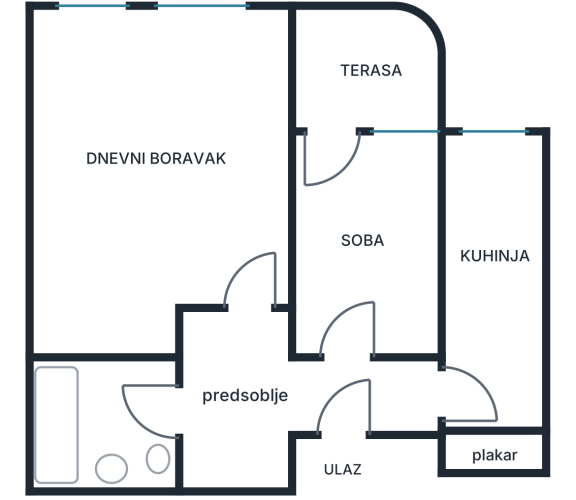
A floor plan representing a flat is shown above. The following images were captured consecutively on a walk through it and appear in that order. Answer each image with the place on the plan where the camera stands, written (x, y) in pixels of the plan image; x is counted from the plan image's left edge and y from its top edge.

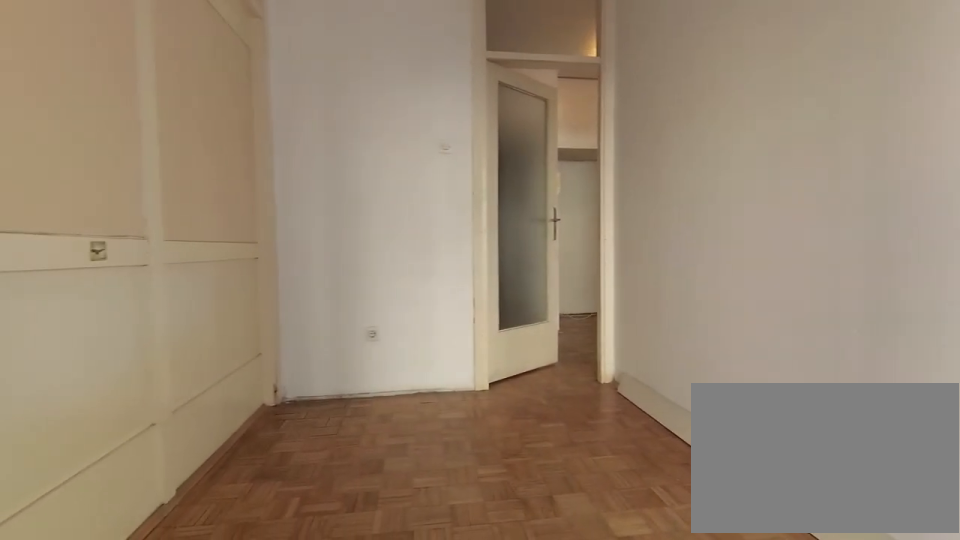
(352, 136)
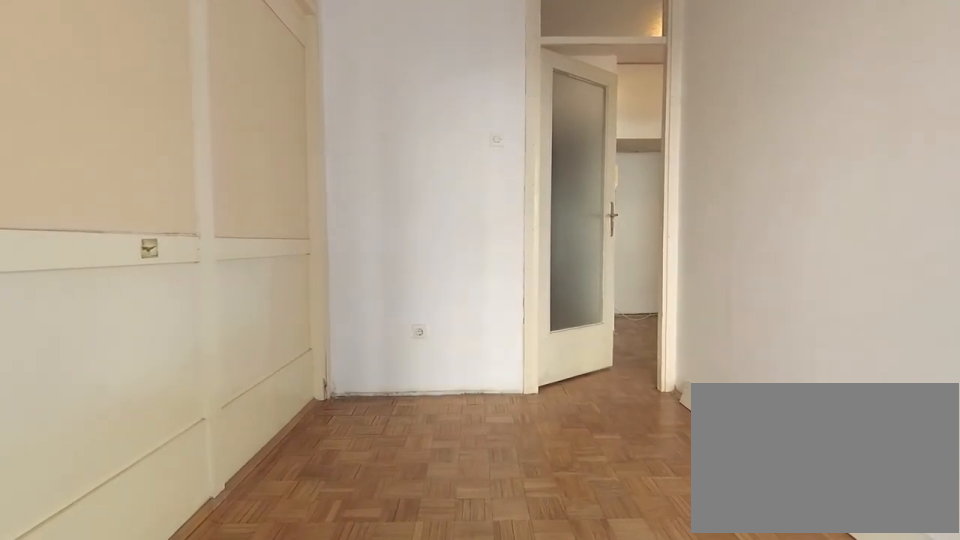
(342, 136)
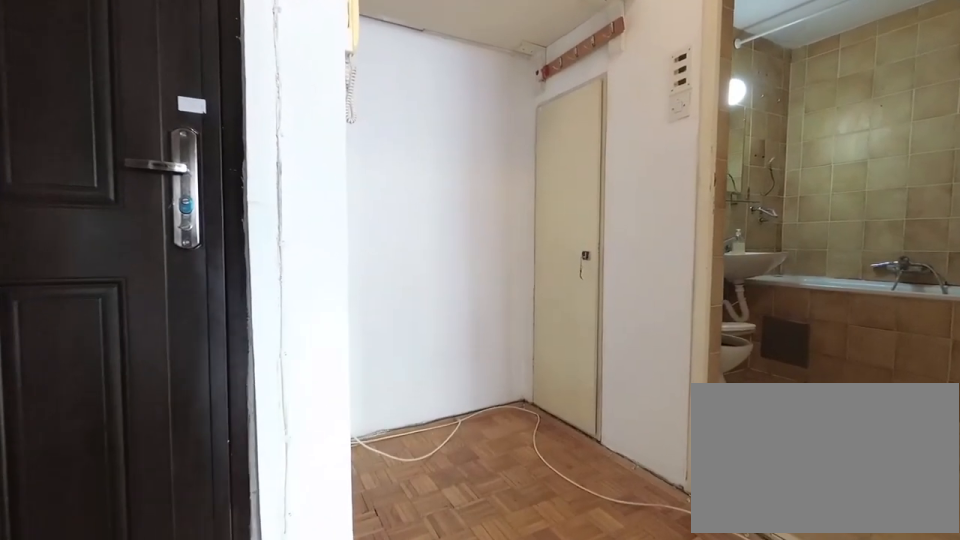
(349, 351)
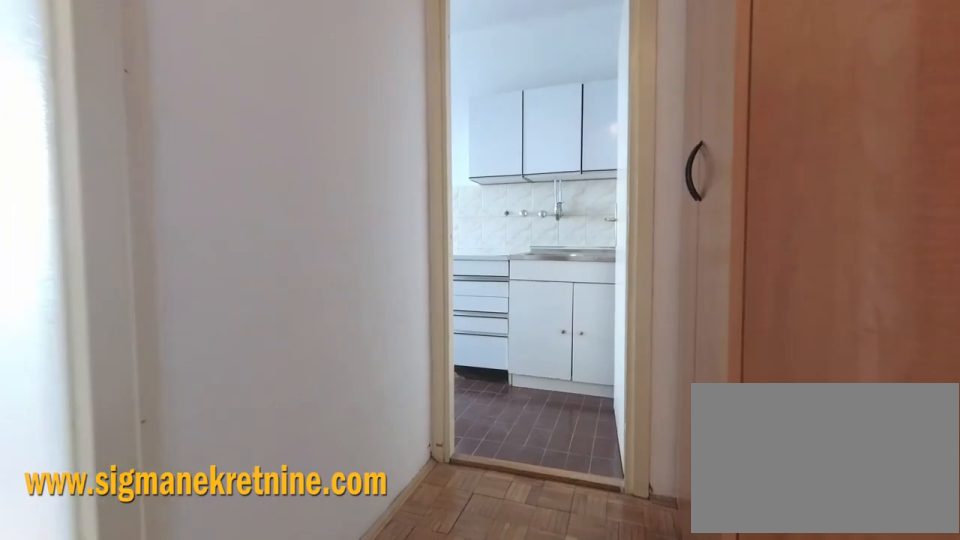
(349, 400)
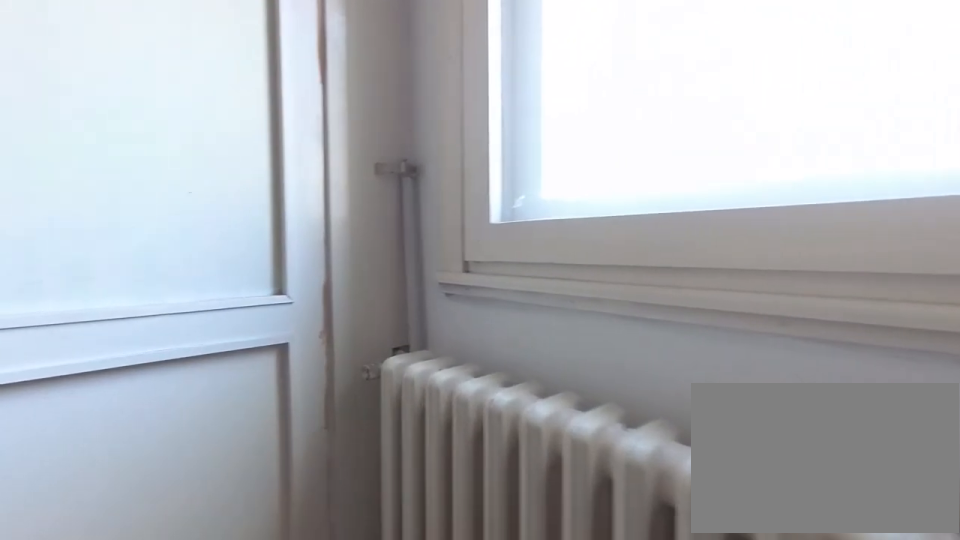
(501, 187)
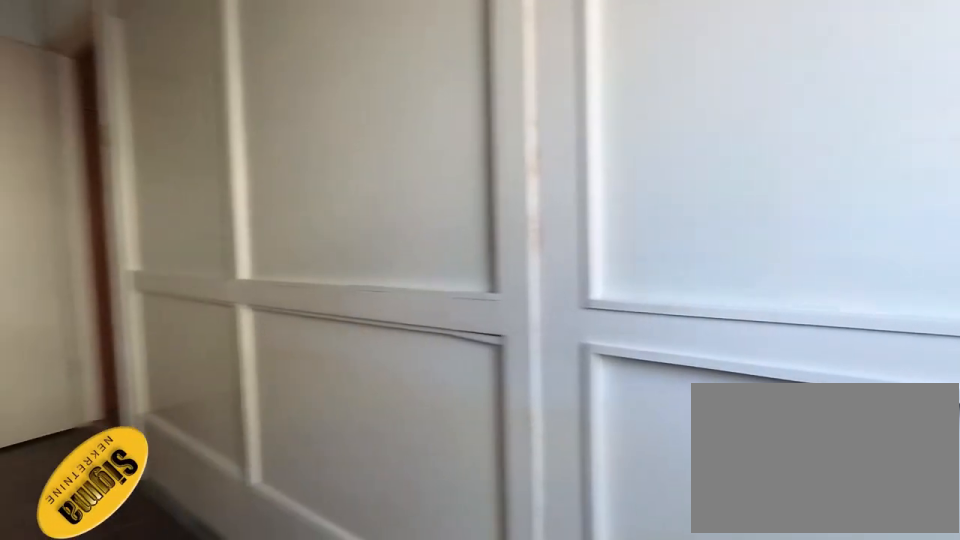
(512, 168)
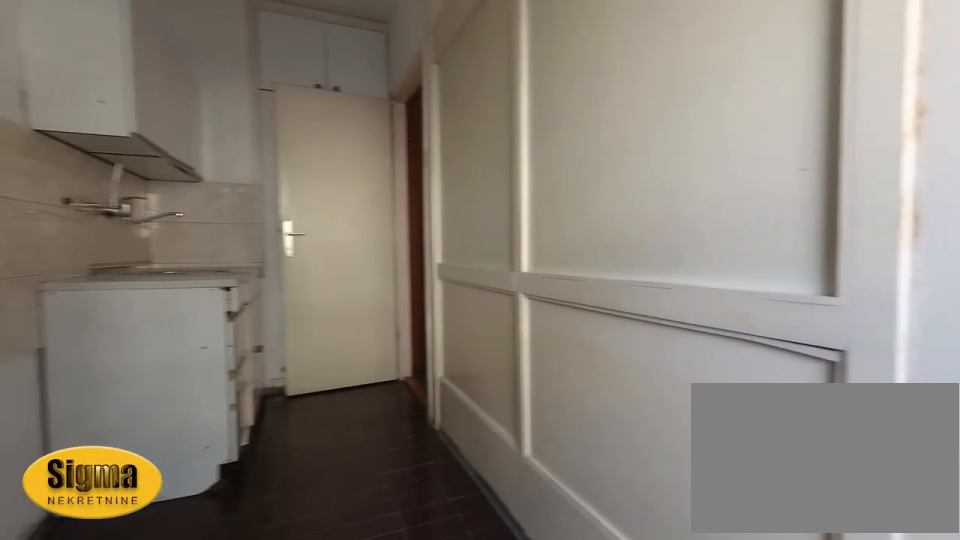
(510, 158)
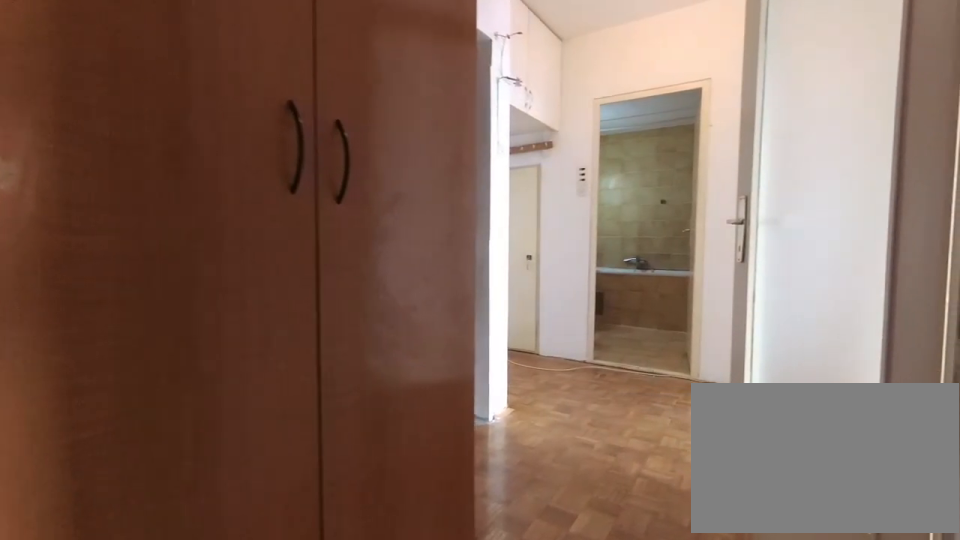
(512, 388)
